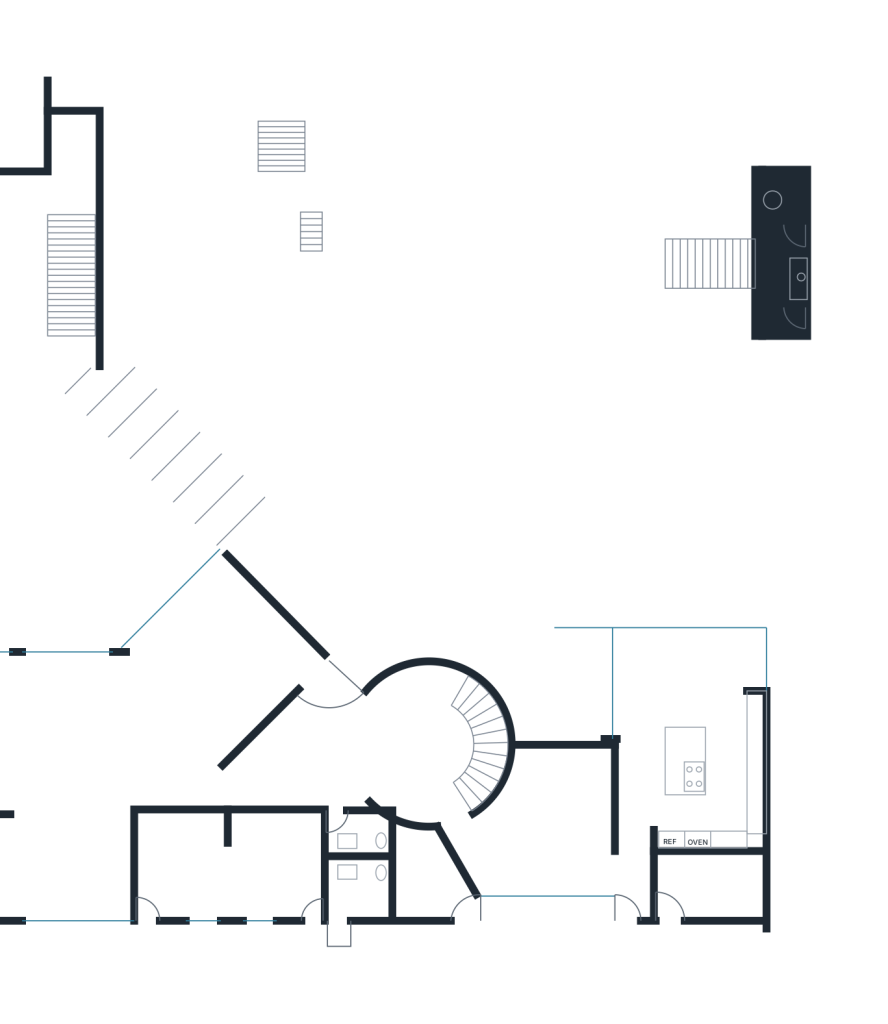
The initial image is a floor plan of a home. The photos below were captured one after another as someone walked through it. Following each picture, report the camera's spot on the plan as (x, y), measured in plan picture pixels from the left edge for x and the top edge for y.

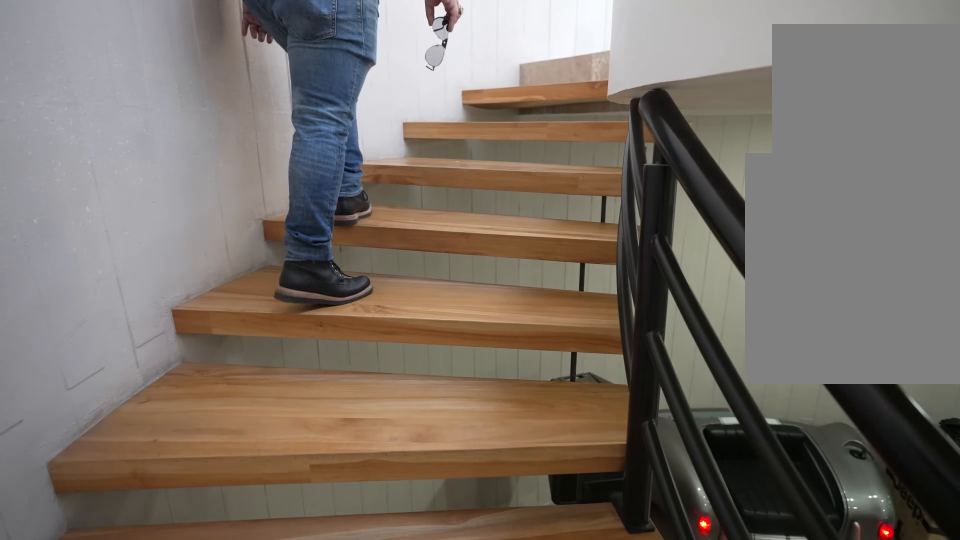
(480, 785)
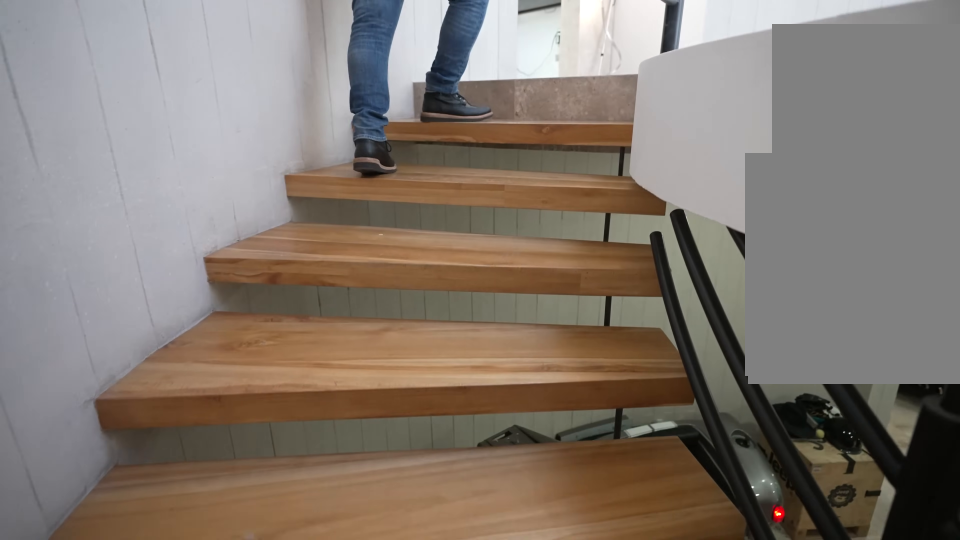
(479, 785)
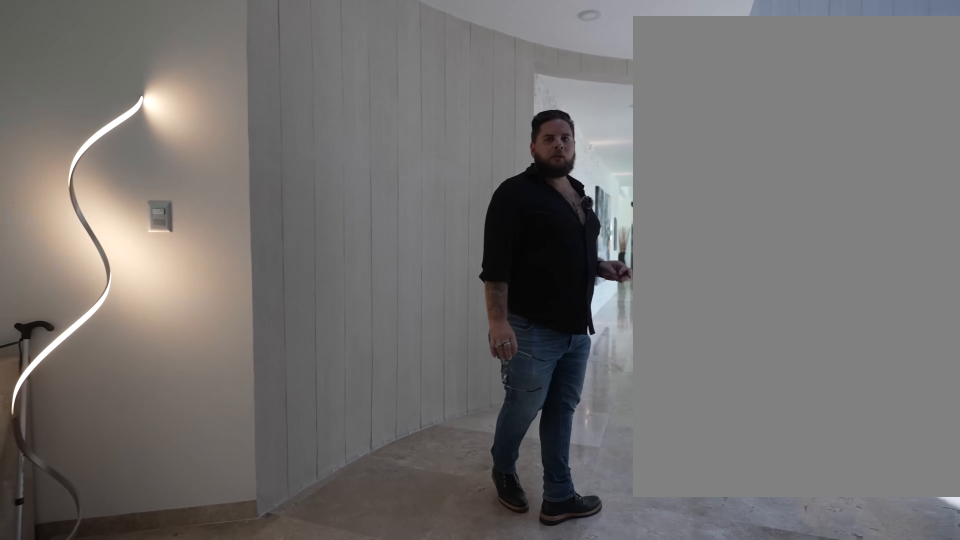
(452, 794)
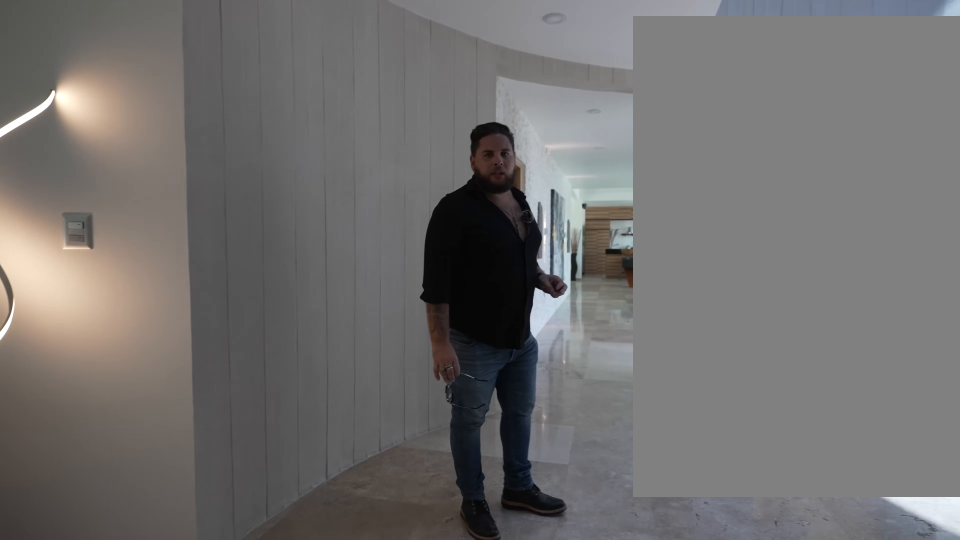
(434, 794)
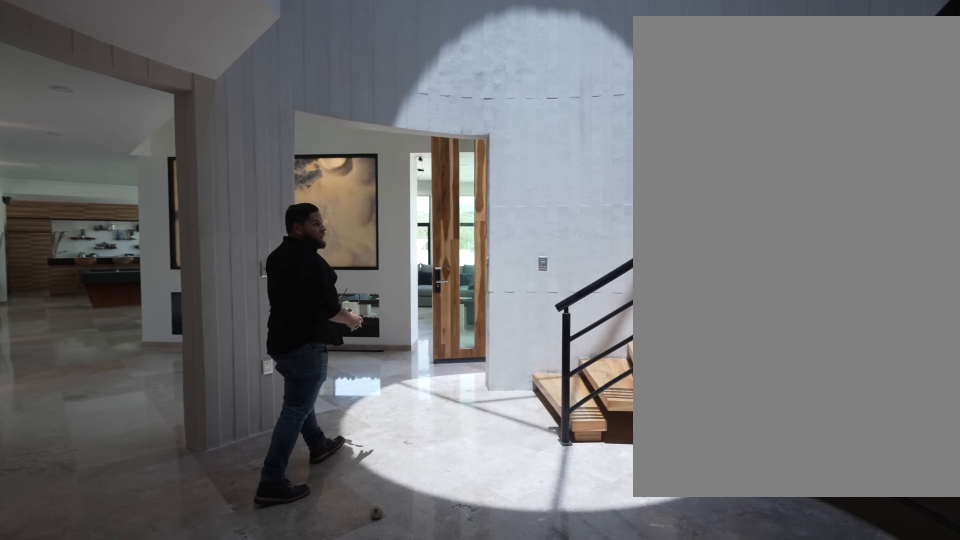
(428, 794)
